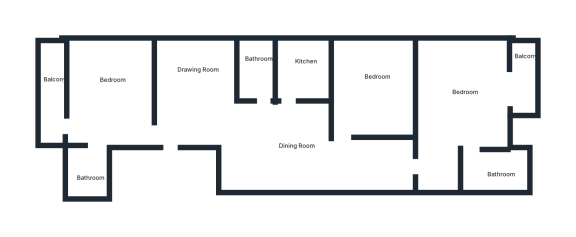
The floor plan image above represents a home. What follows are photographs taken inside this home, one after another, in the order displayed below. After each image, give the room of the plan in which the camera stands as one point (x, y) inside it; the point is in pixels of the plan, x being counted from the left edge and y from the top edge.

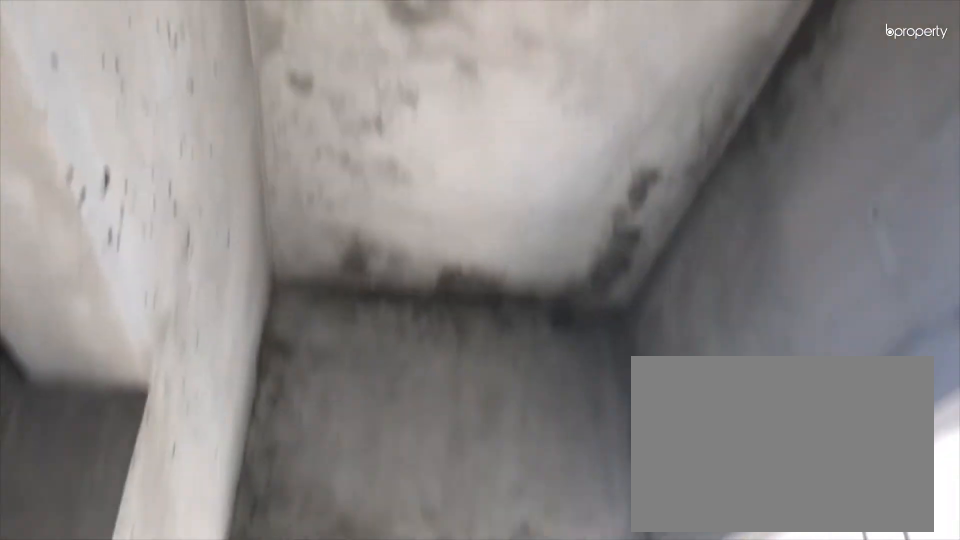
(524, 77)
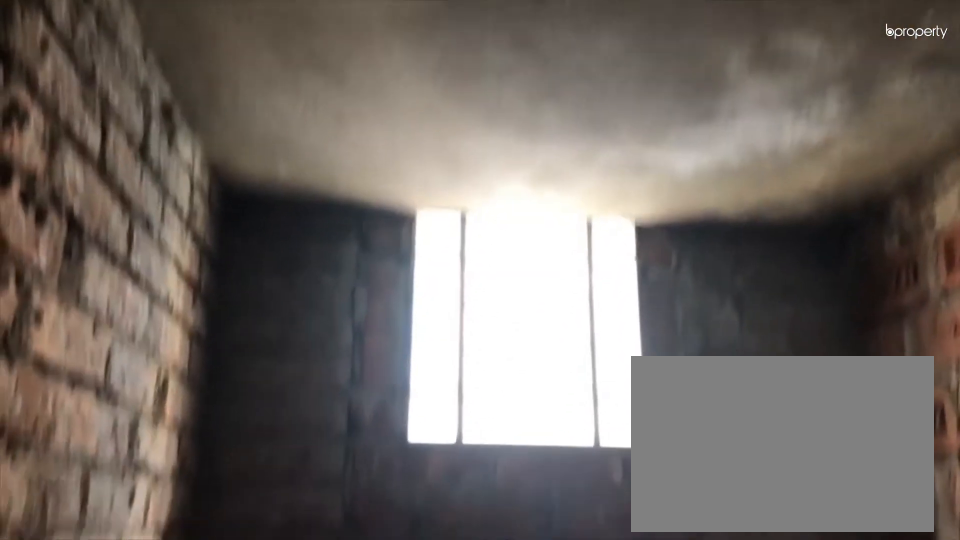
(493, 172)
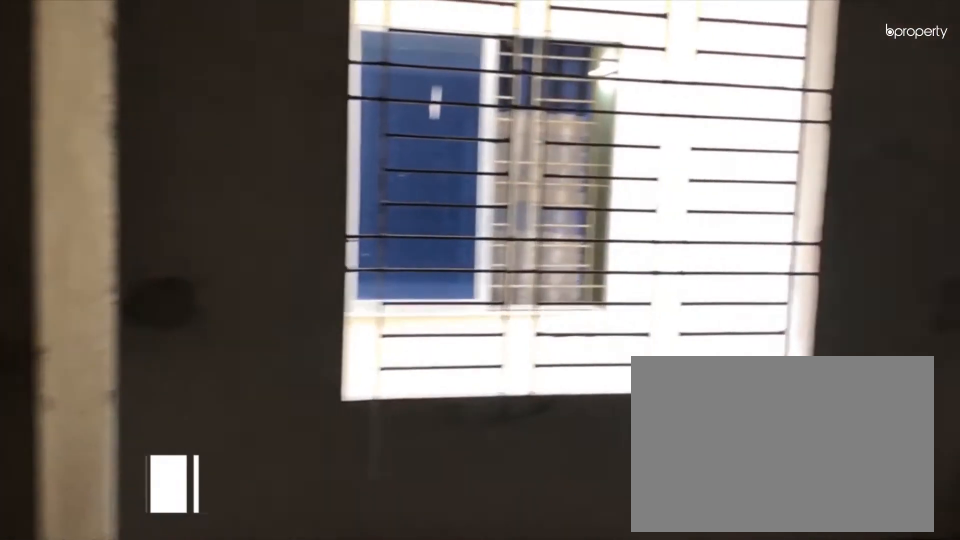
(379, 89)
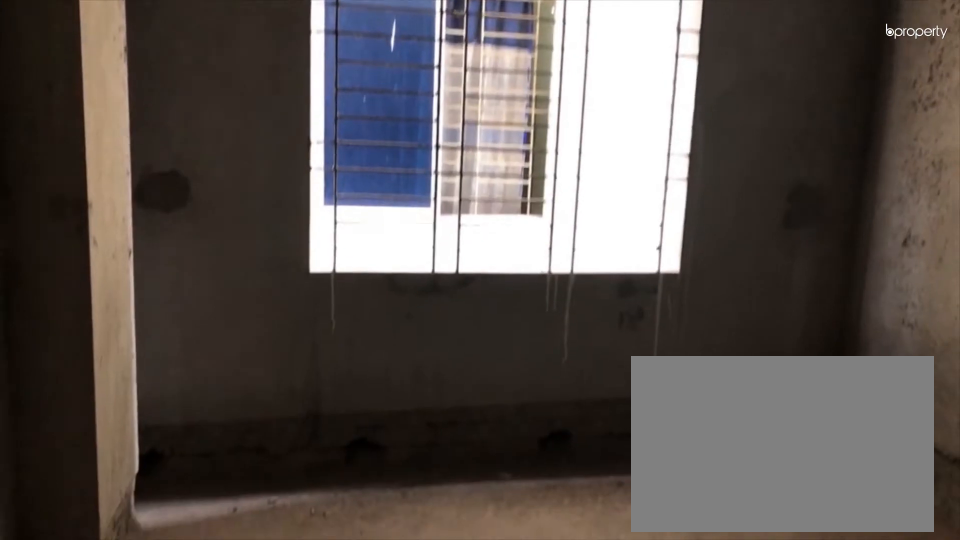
(379, 89)
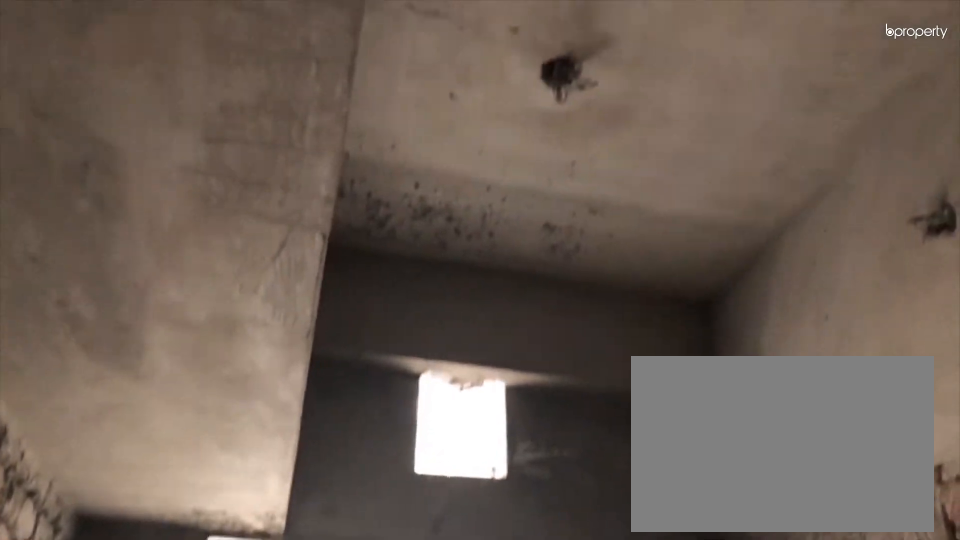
(300, 64)
